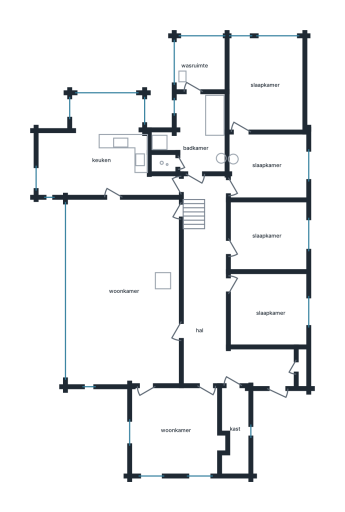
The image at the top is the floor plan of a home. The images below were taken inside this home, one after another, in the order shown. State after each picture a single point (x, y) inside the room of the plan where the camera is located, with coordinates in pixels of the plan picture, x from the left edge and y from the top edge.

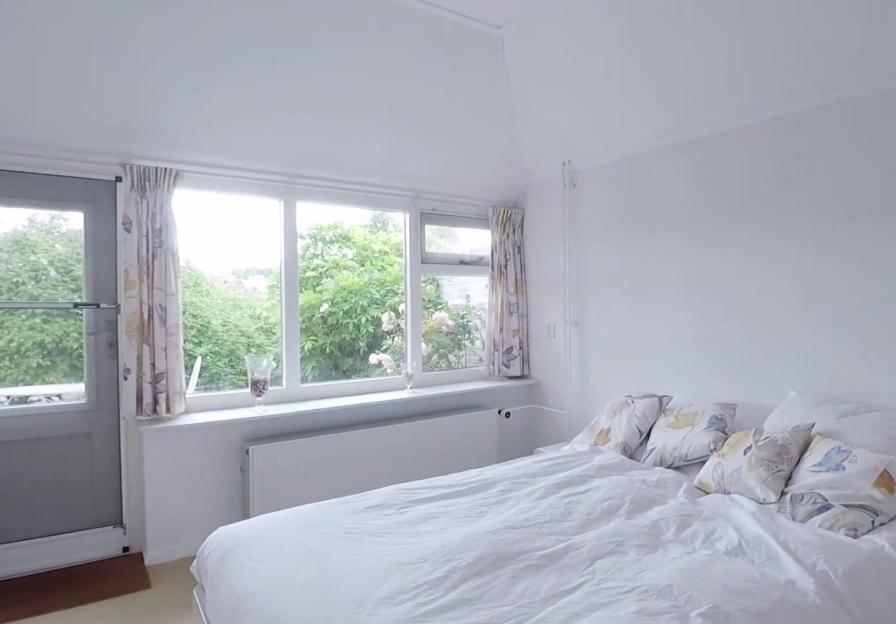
(264, 84)
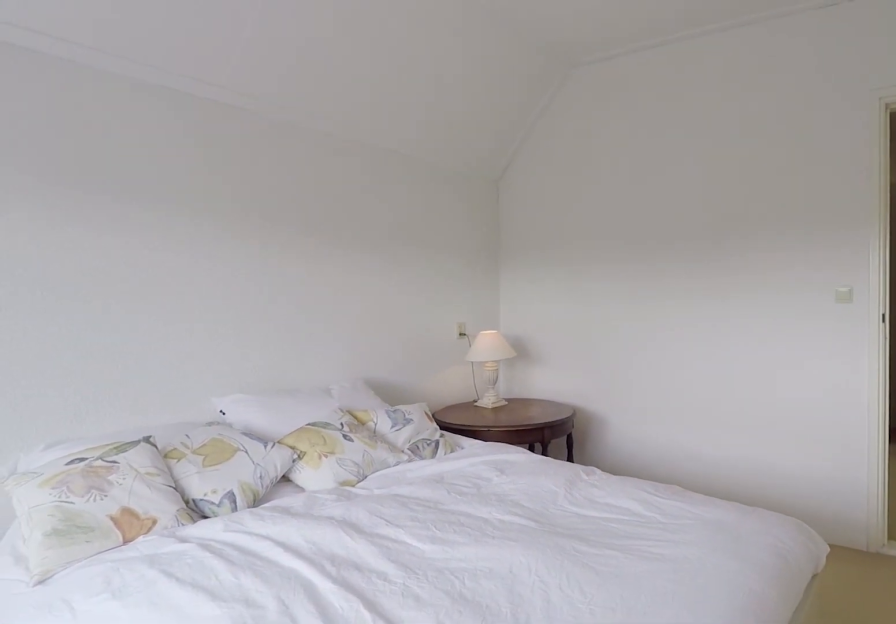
(264, 84)
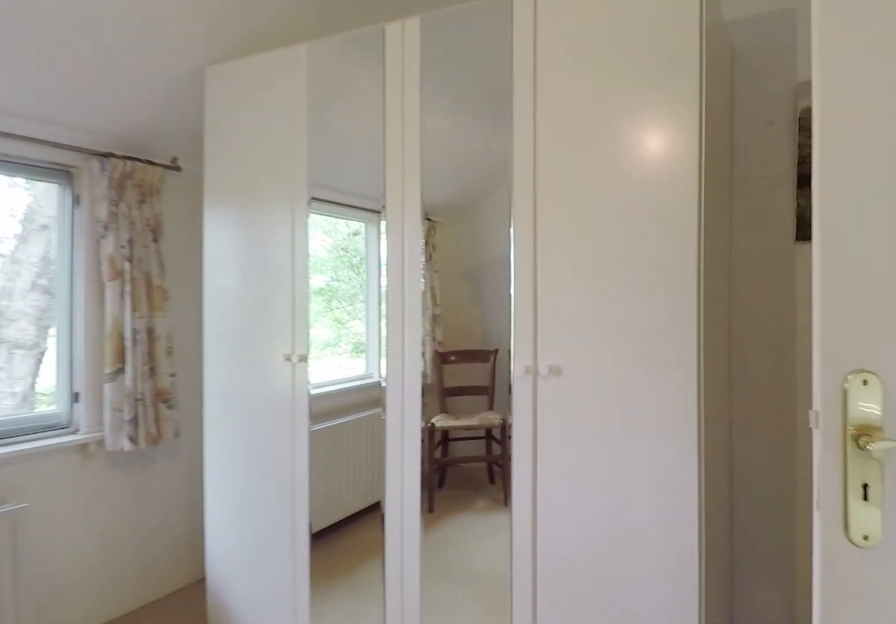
(267, 166)
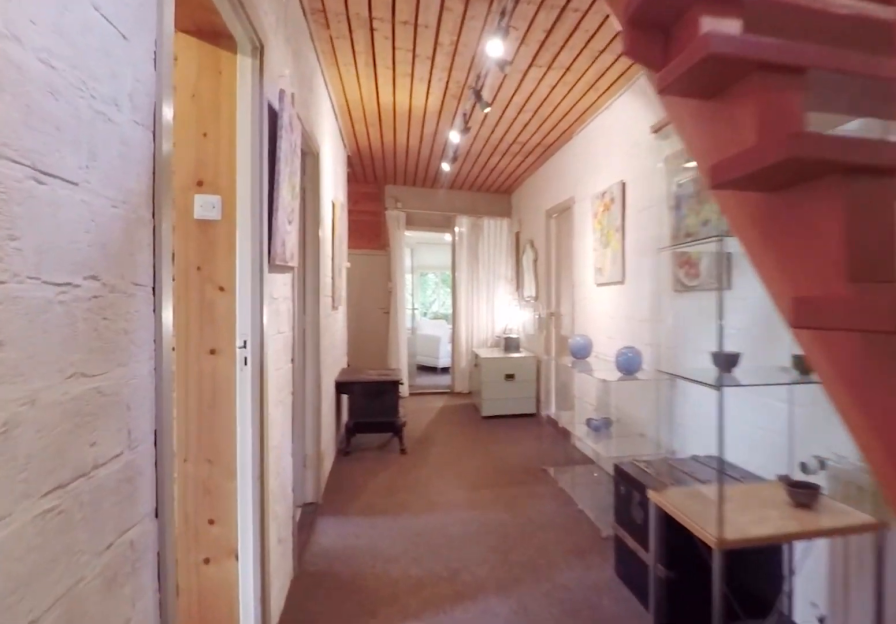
(218, 303)
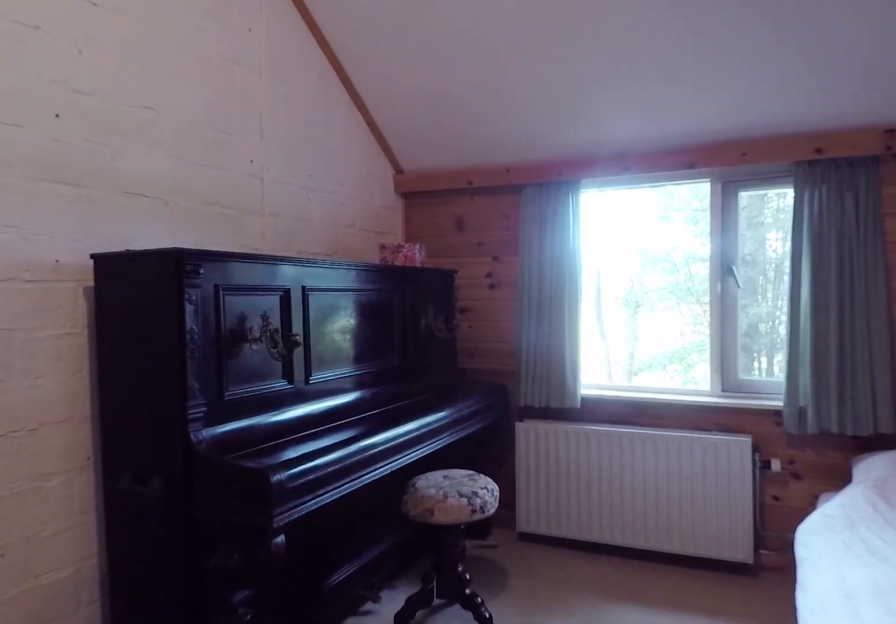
(267, 235)
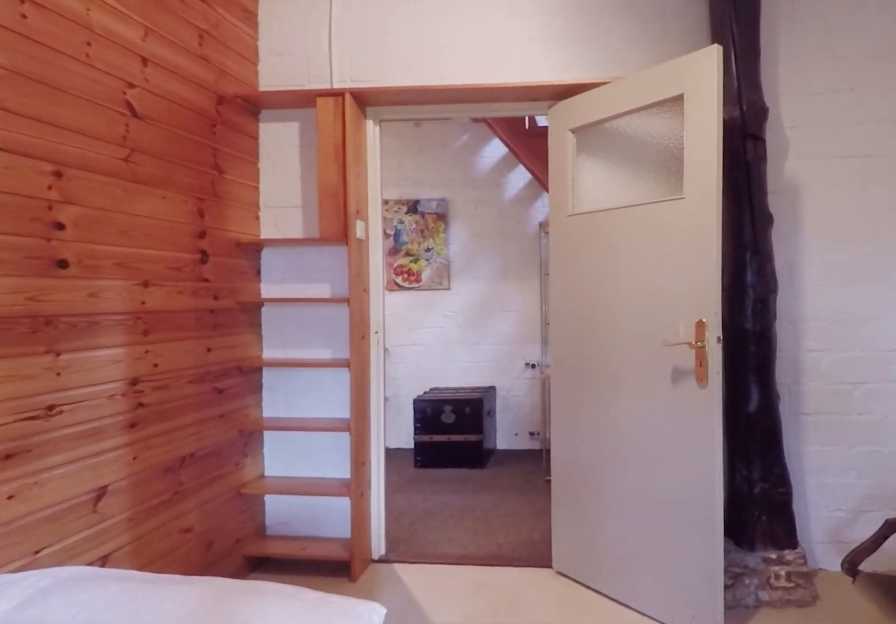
(267, 235)
